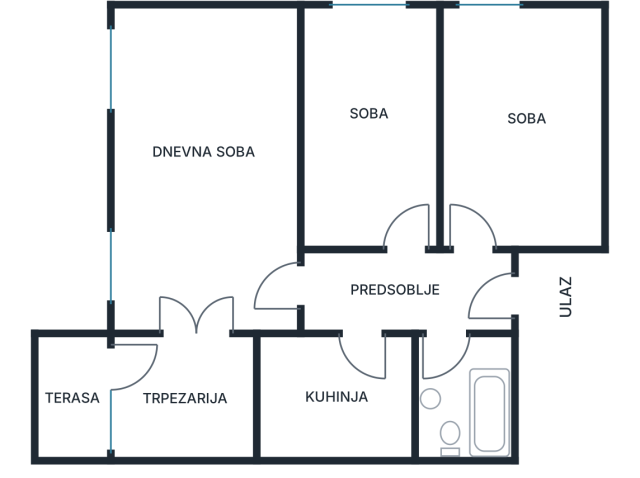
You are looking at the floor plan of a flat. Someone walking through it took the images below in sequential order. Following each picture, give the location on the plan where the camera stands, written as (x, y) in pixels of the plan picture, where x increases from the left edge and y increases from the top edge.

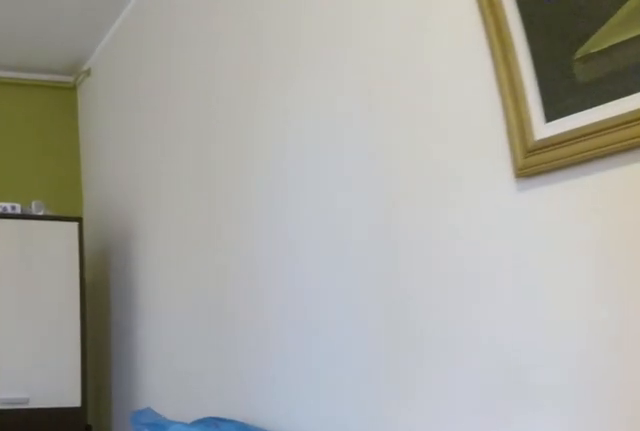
(235, 128)
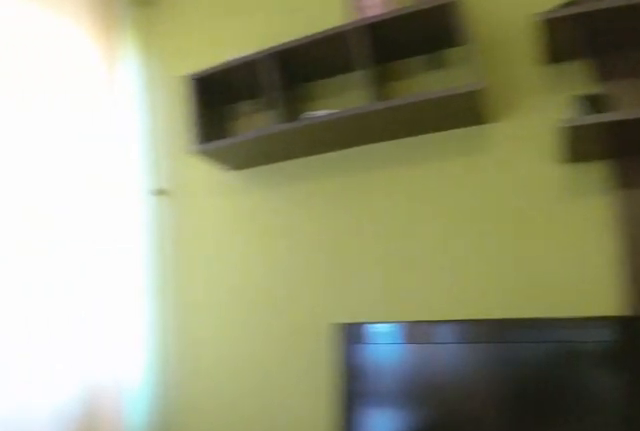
(234, 58)
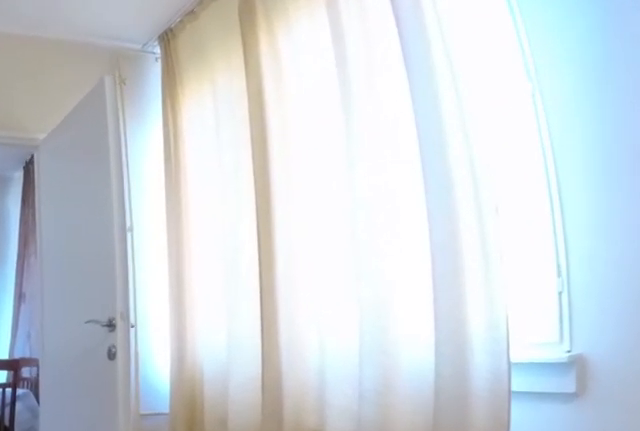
(218, 144)
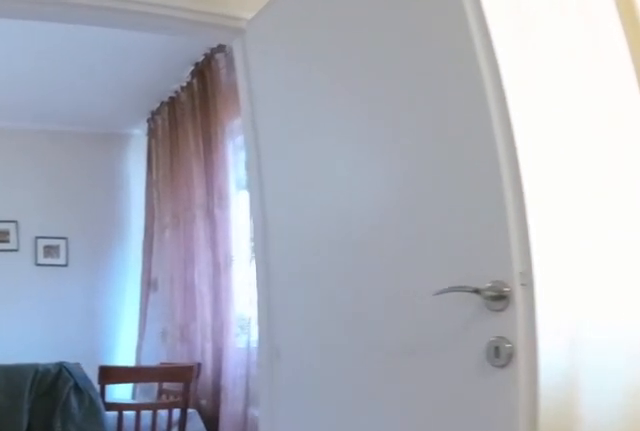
(217, 213)
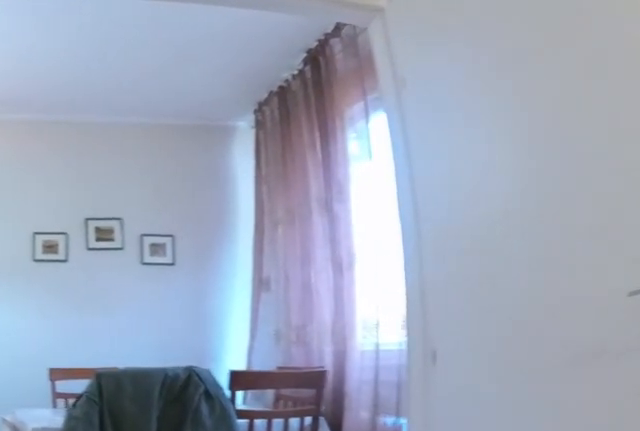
(218, 233)
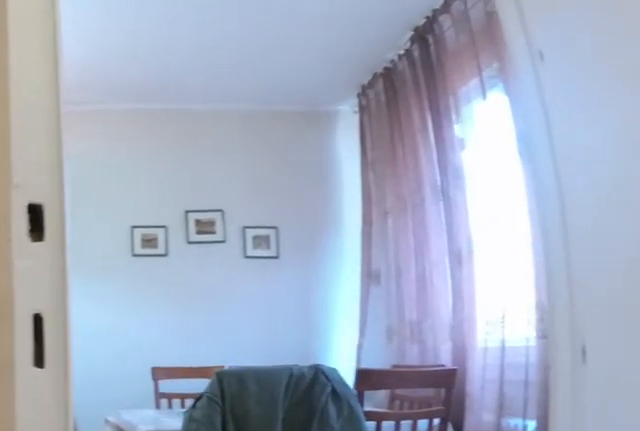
(220, 253)
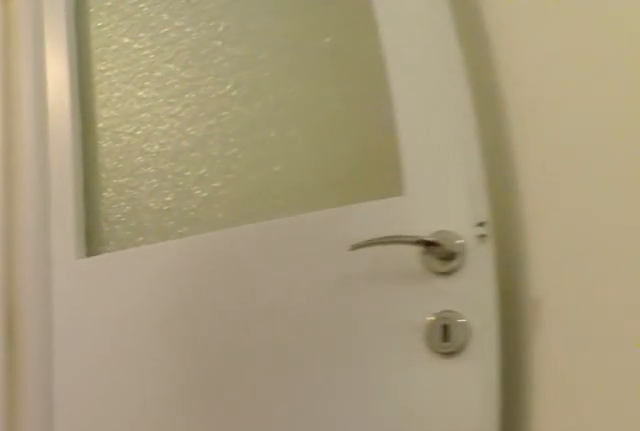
(232, 266)
